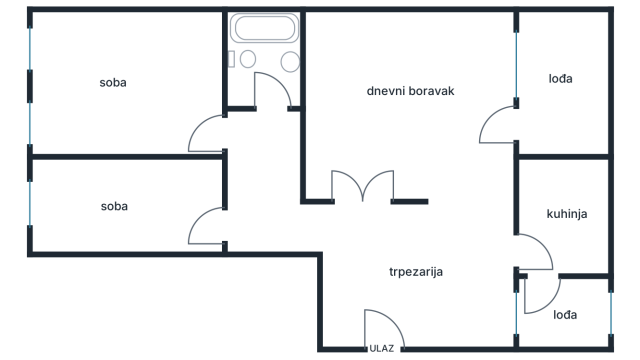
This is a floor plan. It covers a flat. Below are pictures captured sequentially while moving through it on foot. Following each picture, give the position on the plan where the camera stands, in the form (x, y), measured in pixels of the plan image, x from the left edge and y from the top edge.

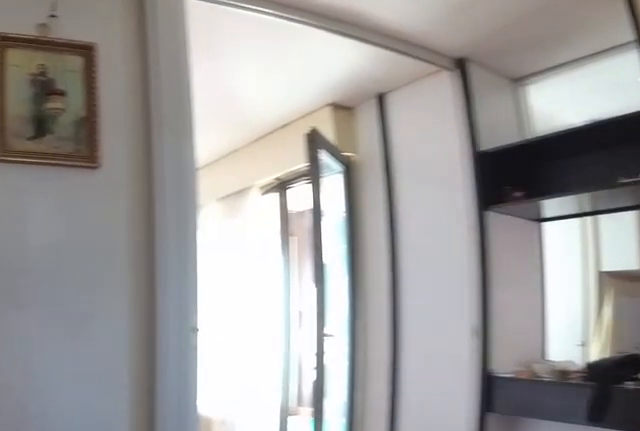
(382, 330)
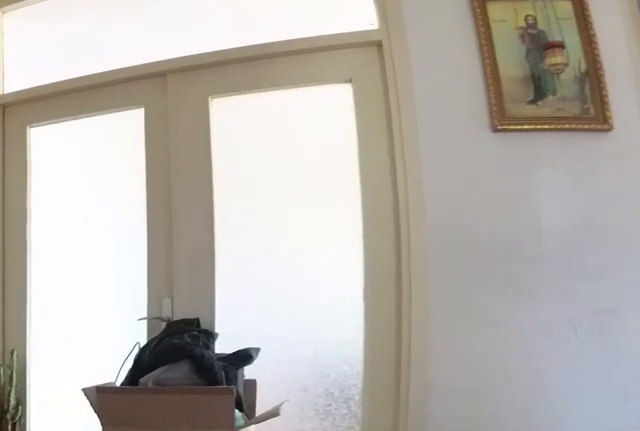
(387, 325)
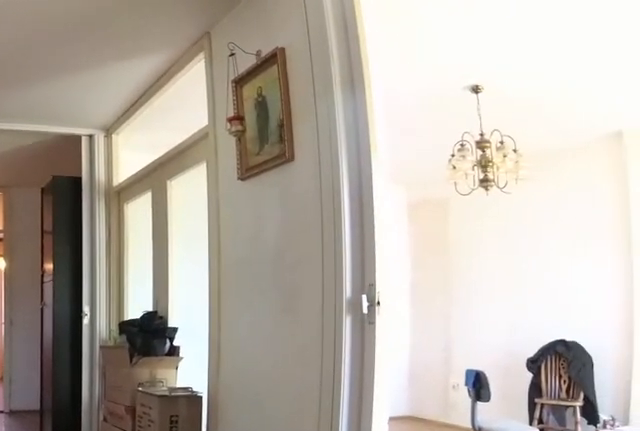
(501, 257)
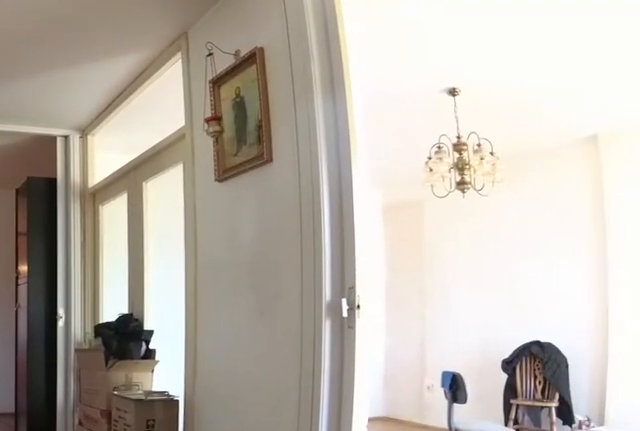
(500, 258)
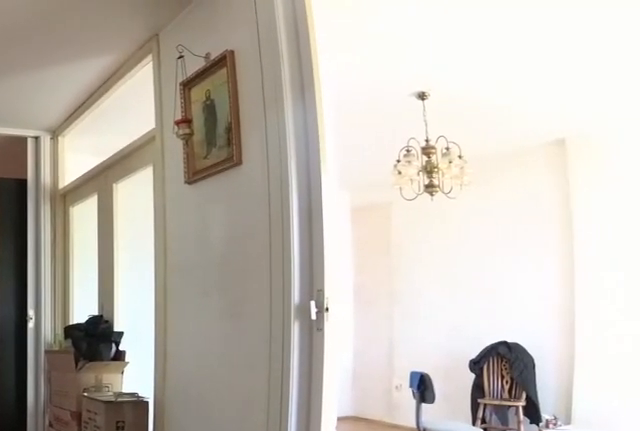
(500, 259)
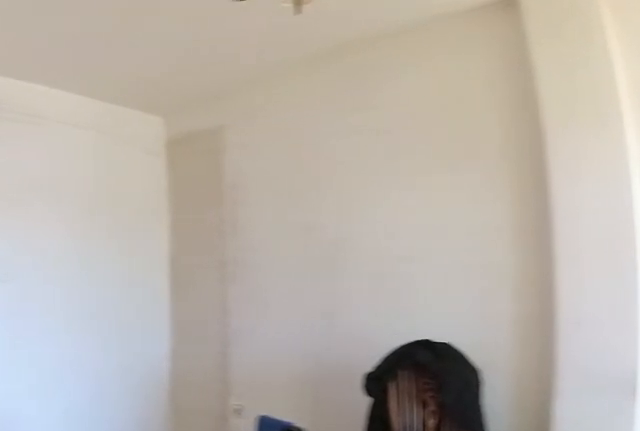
(481, 184)
